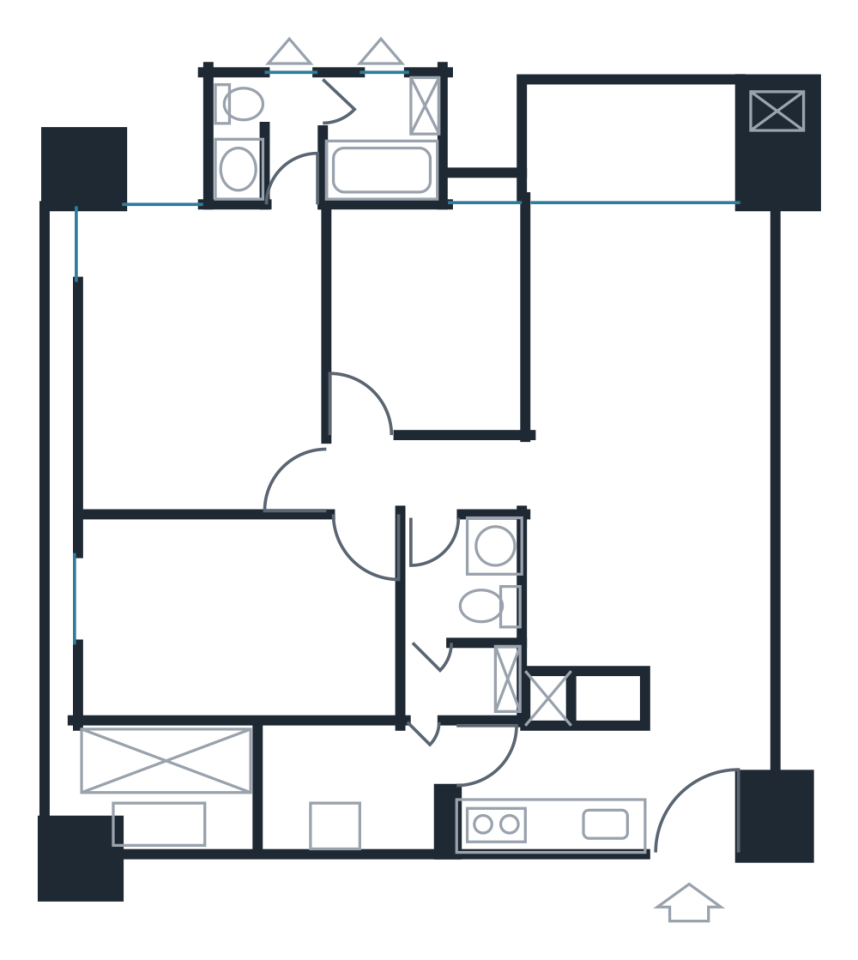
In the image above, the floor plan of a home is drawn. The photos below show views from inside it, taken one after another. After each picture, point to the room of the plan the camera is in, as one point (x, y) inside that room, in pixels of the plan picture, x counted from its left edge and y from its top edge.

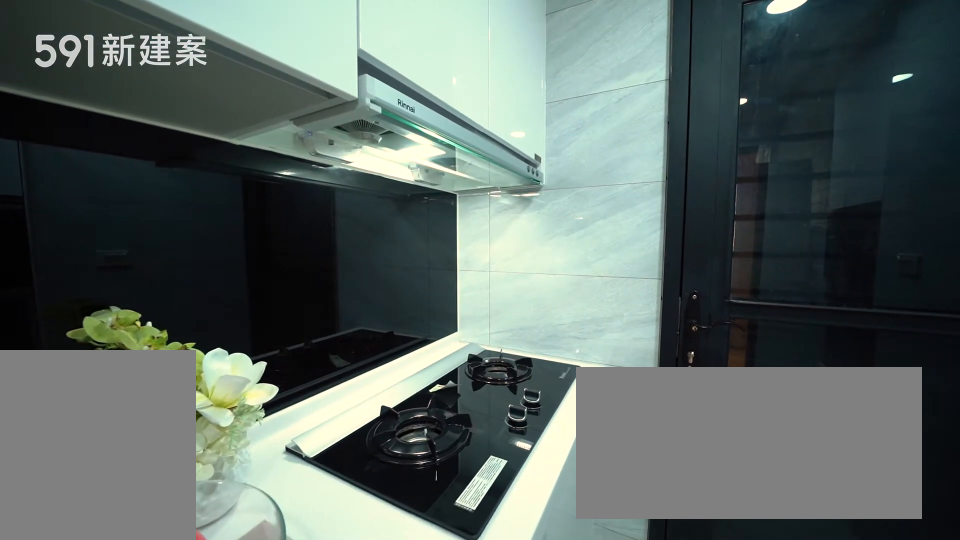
(546, 791)
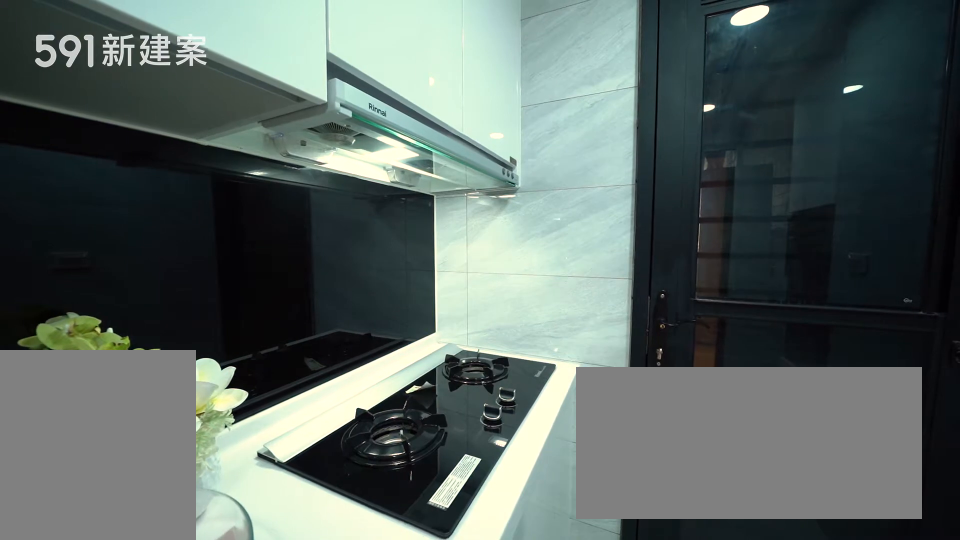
(546, 791)
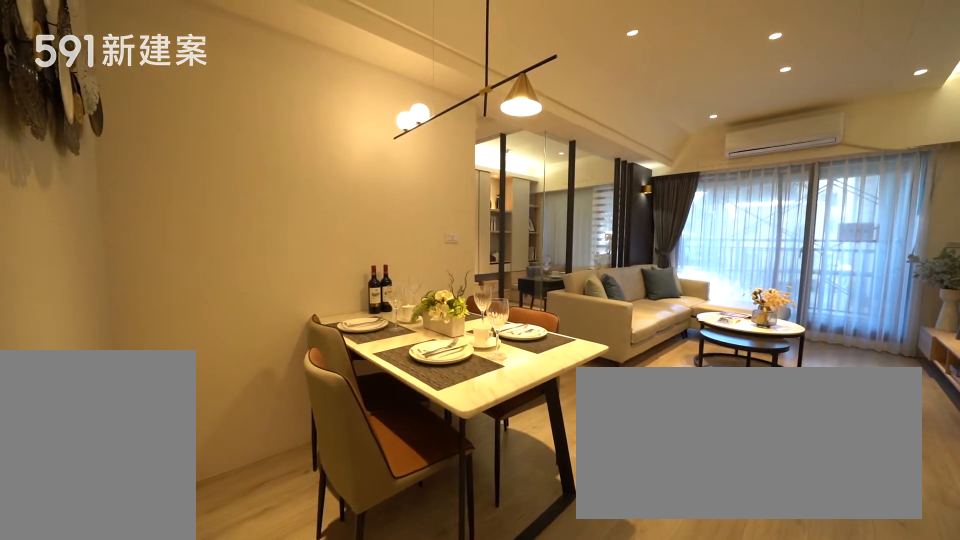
(603, 588)
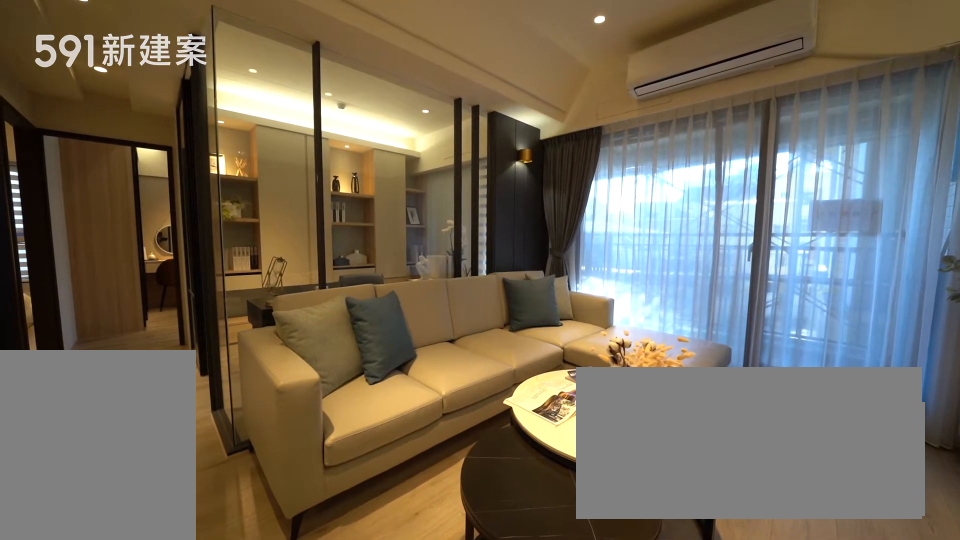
(638, 315)
